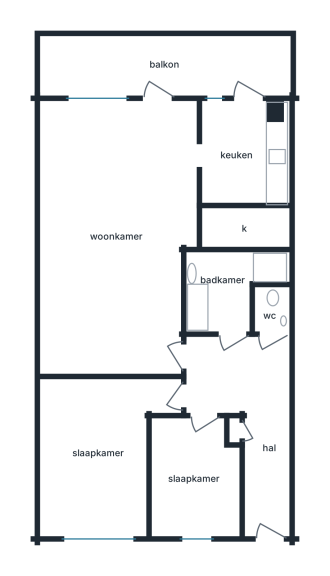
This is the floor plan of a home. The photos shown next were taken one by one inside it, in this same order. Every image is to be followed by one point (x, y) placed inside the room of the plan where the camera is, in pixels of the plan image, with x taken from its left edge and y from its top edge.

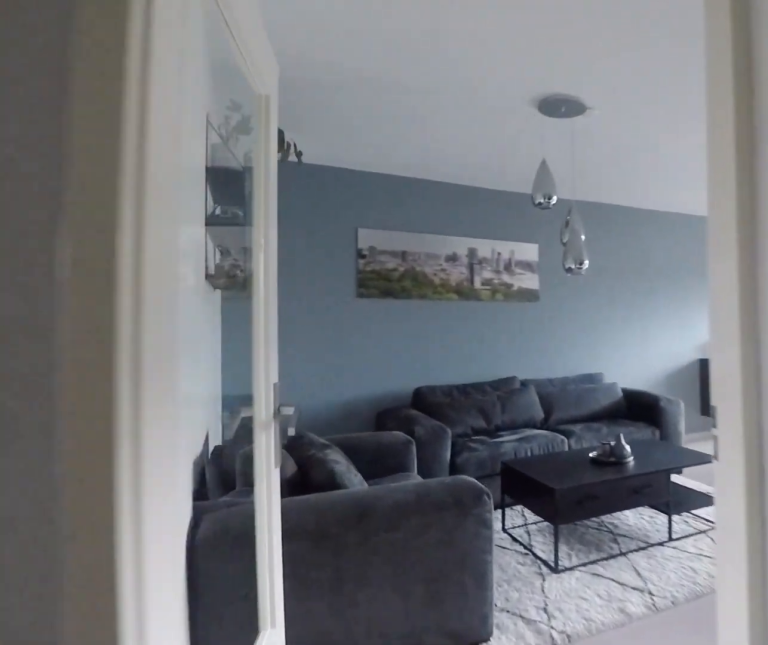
(247, 413)
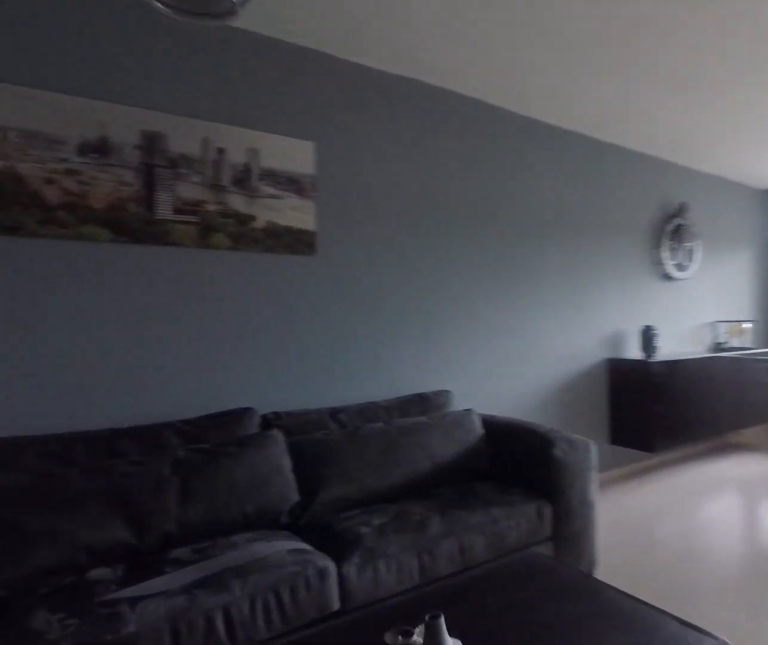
(116, 233)
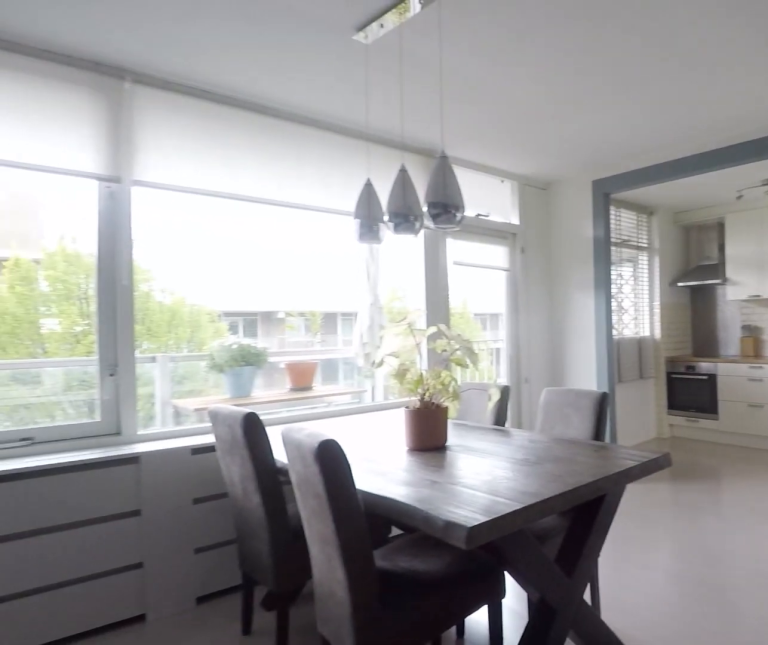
(116, 233)
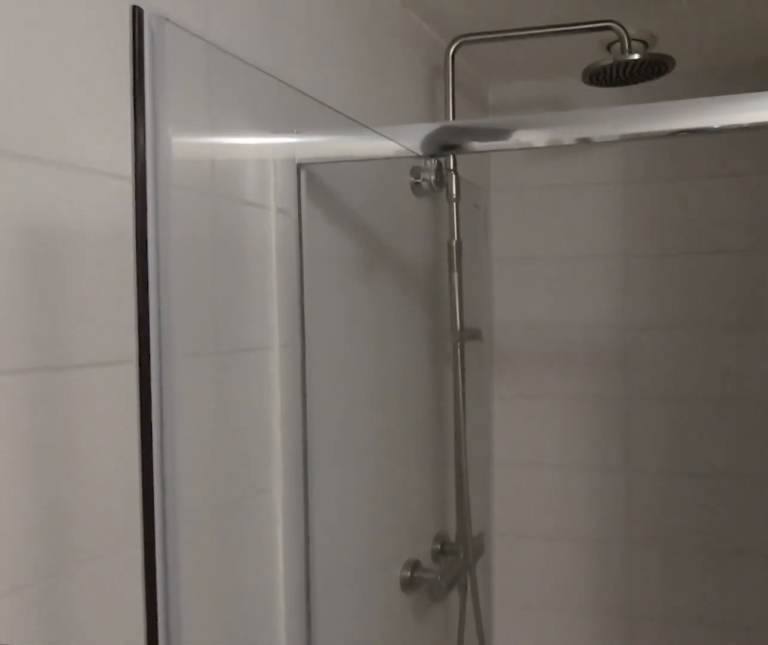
(225, 286)
